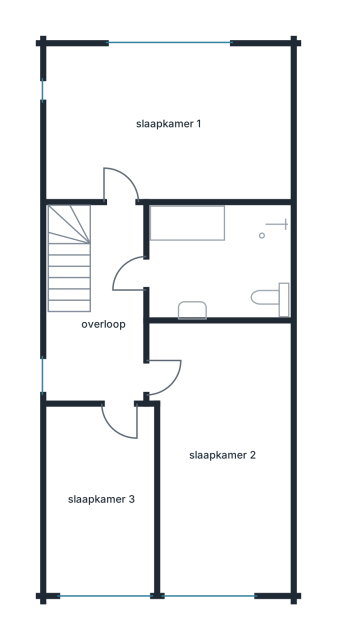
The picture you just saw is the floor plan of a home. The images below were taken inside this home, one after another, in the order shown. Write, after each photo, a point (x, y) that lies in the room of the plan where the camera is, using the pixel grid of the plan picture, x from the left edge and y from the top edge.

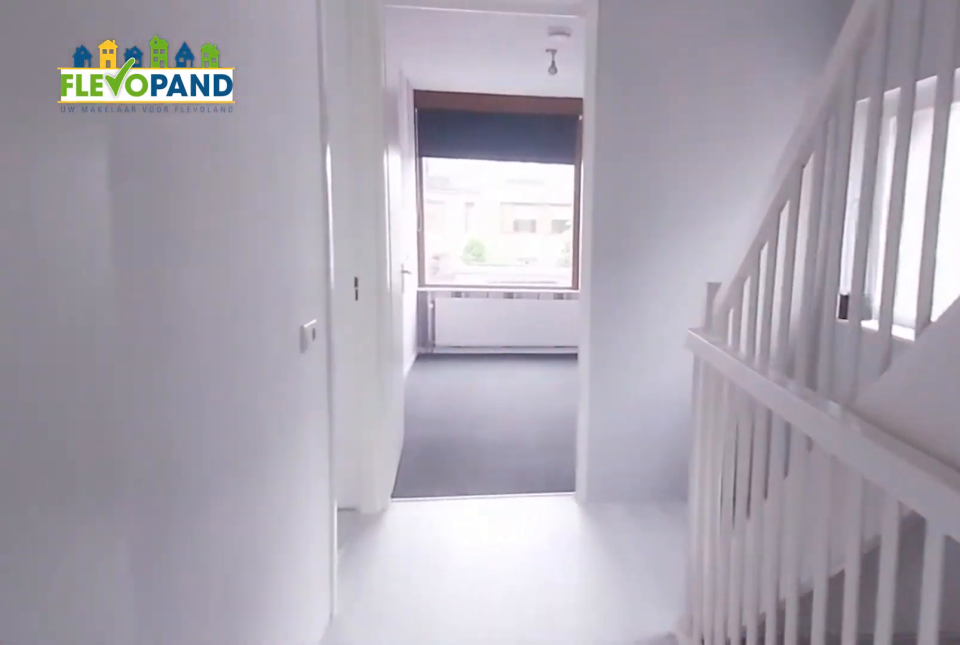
(107, 318)
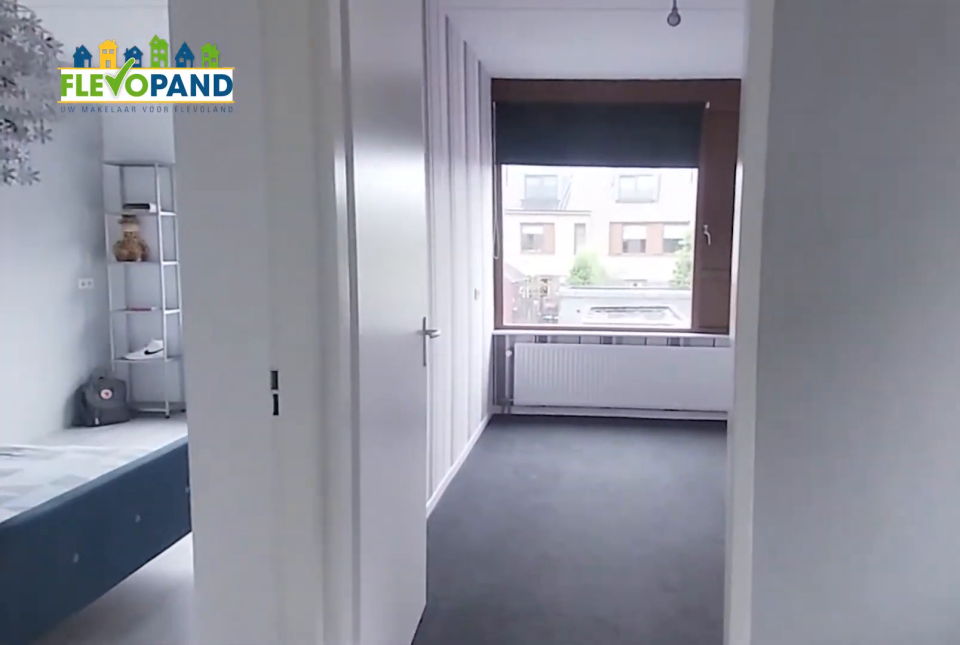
(107, 318)
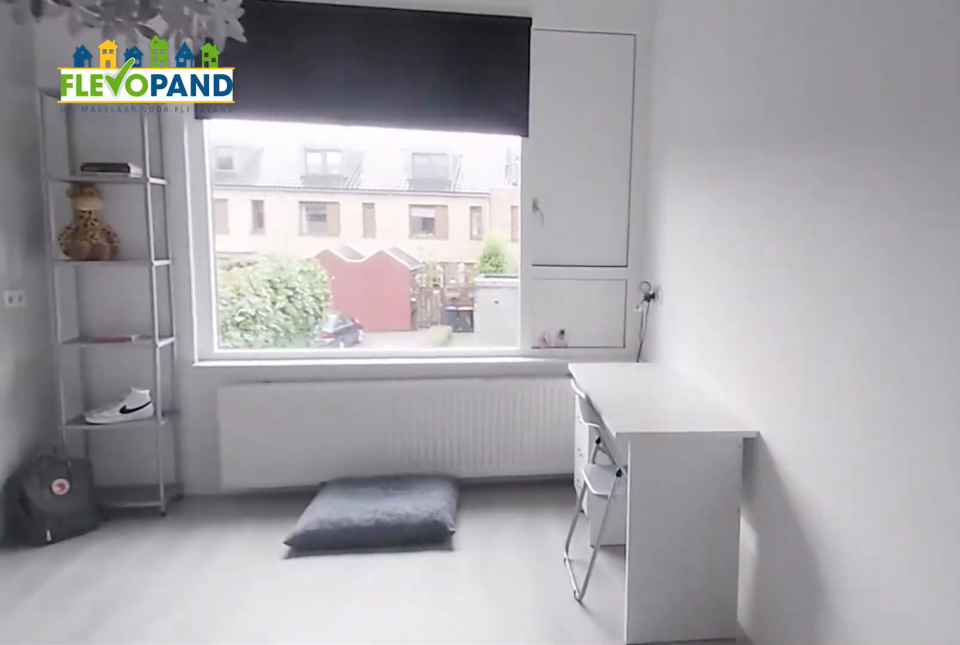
(155, 362)
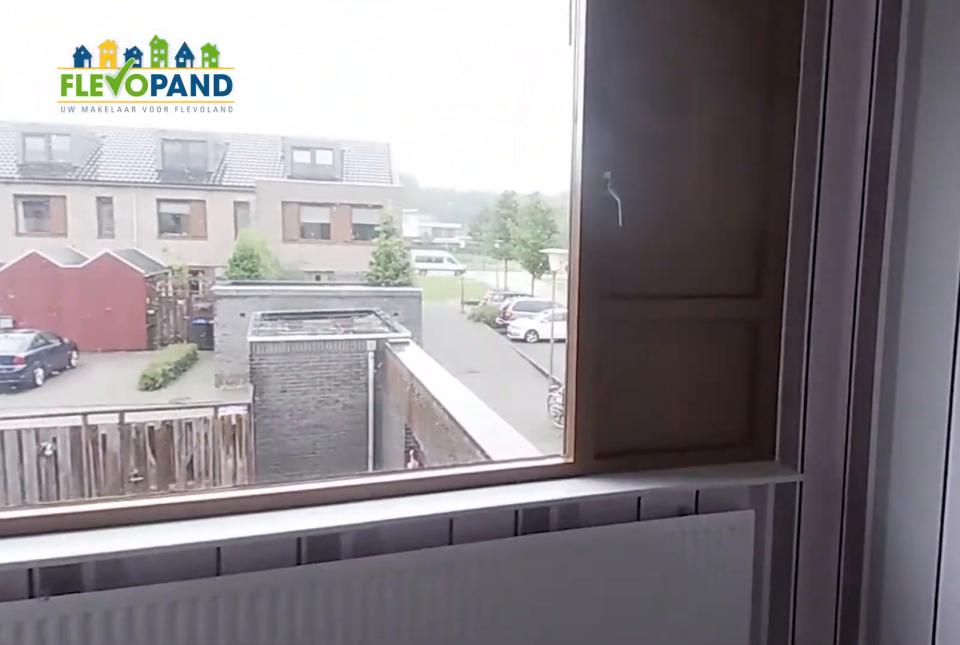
(101, 498)
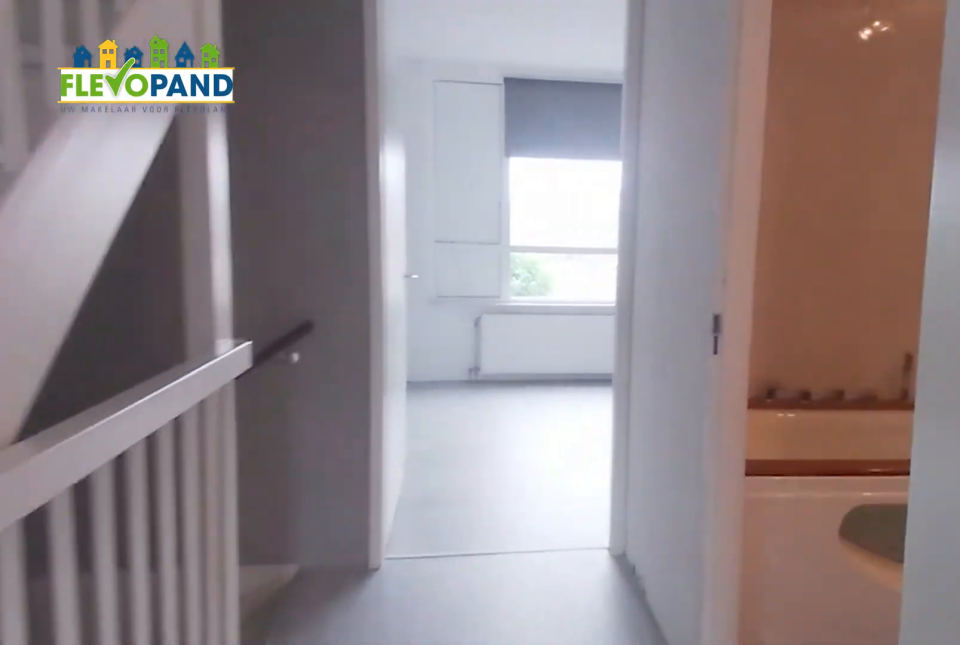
(105, 317)
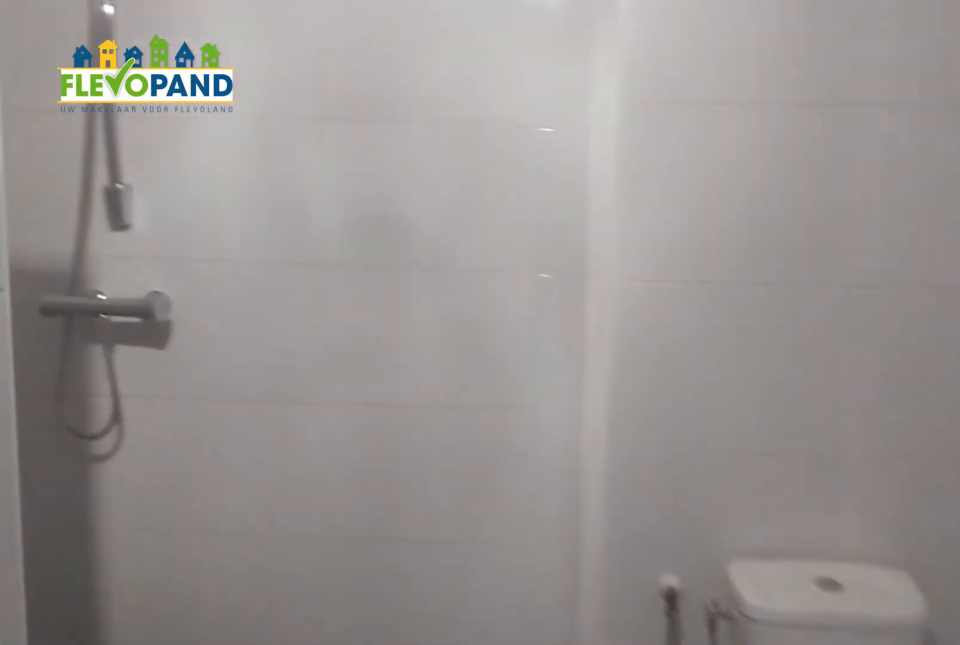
(187, 224)
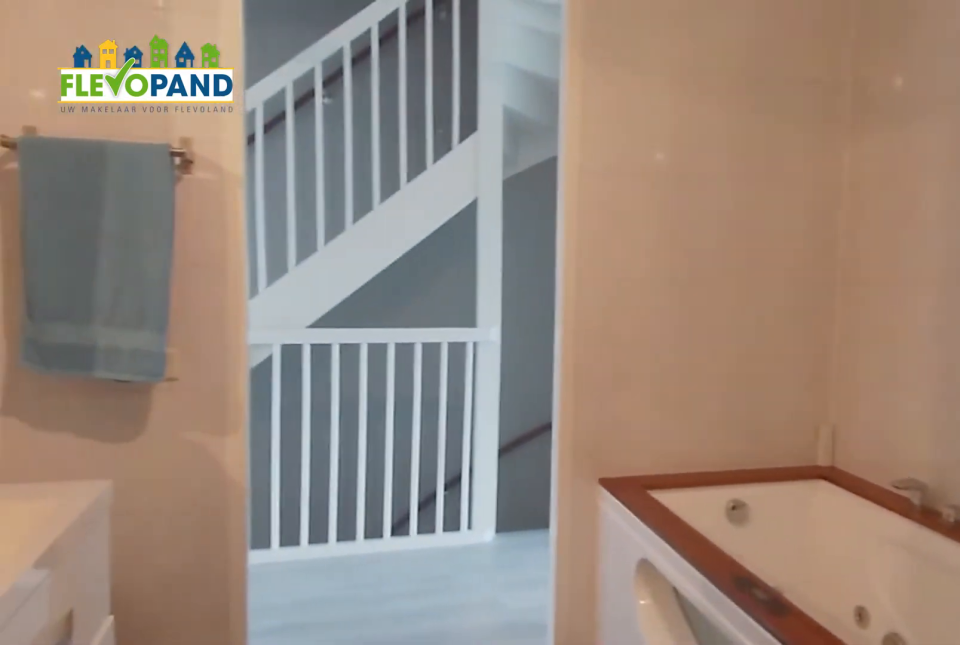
(187, 224)
